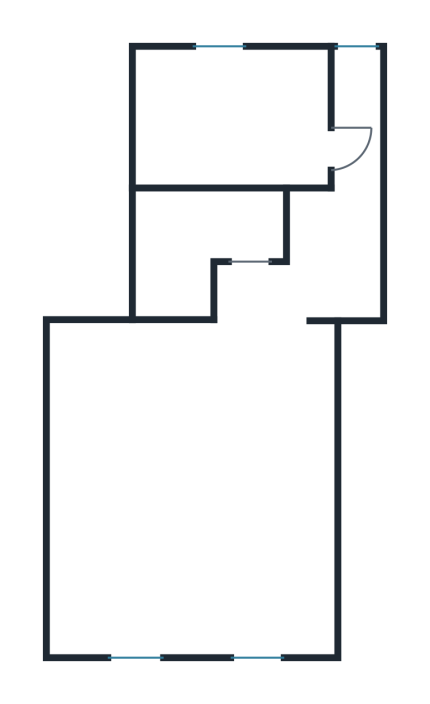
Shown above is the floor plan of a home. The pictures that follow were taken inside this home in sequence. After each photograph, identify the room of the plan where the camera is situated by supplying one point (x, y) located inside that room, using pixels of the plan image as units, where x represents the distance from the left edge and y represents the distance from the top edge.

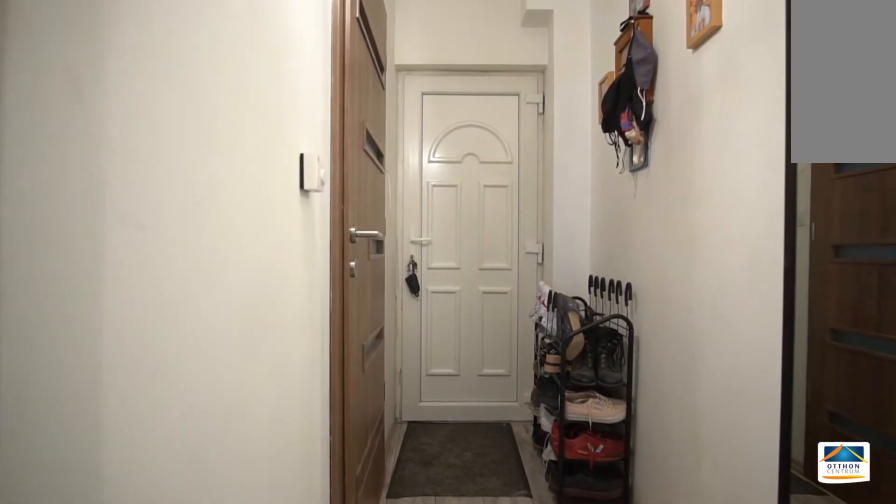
(355, 204)
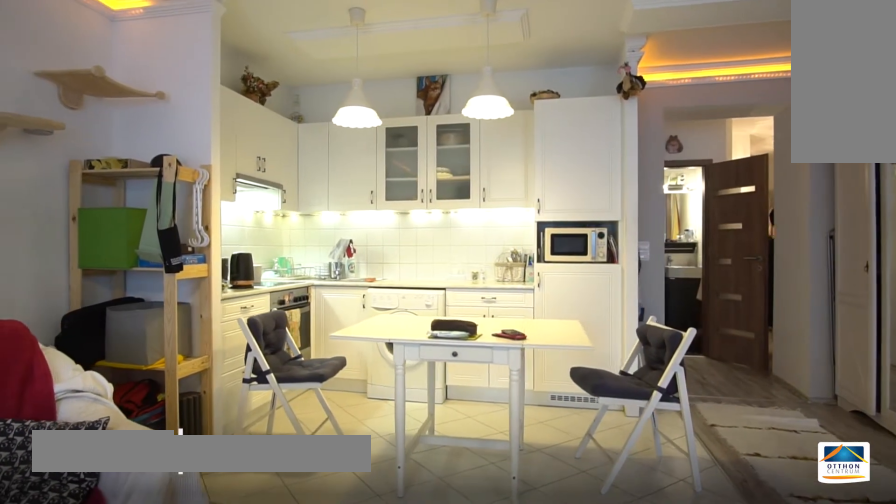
(200, 492)
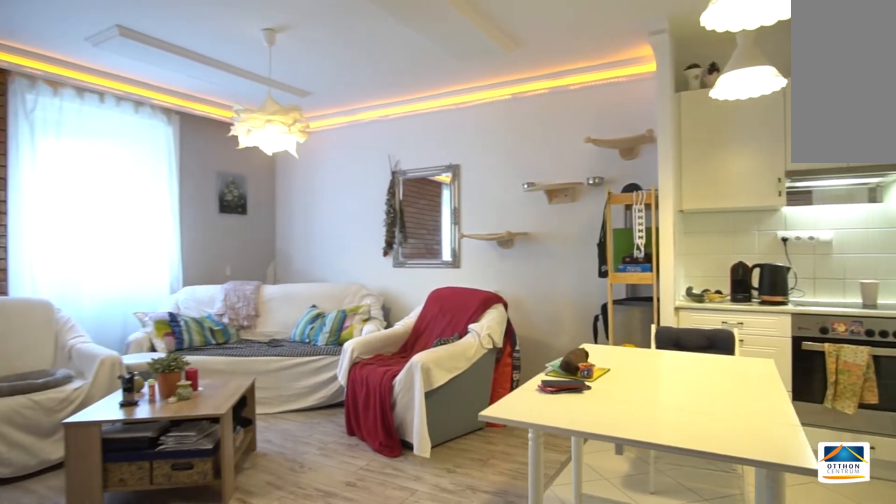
(200, 492)
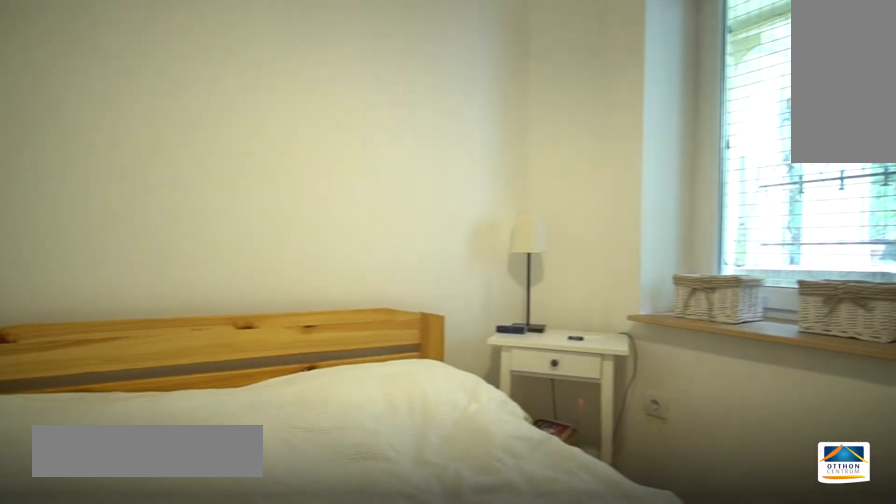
(220, 108)
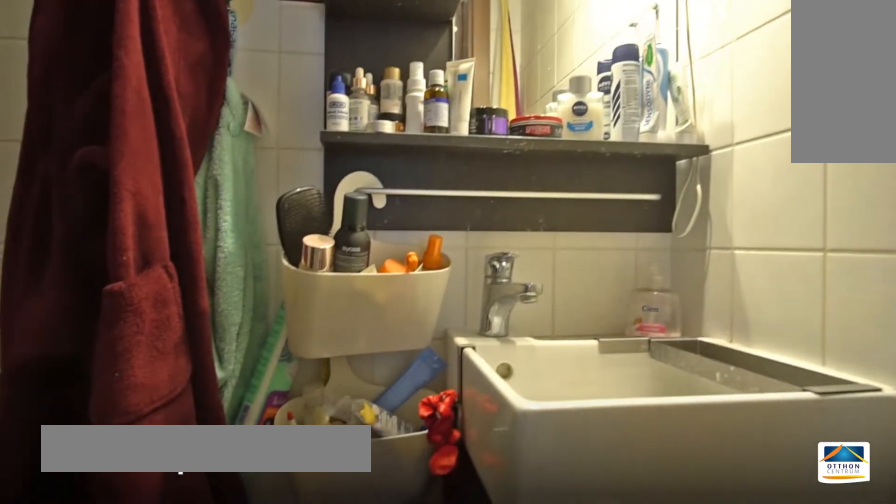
(211, 228)
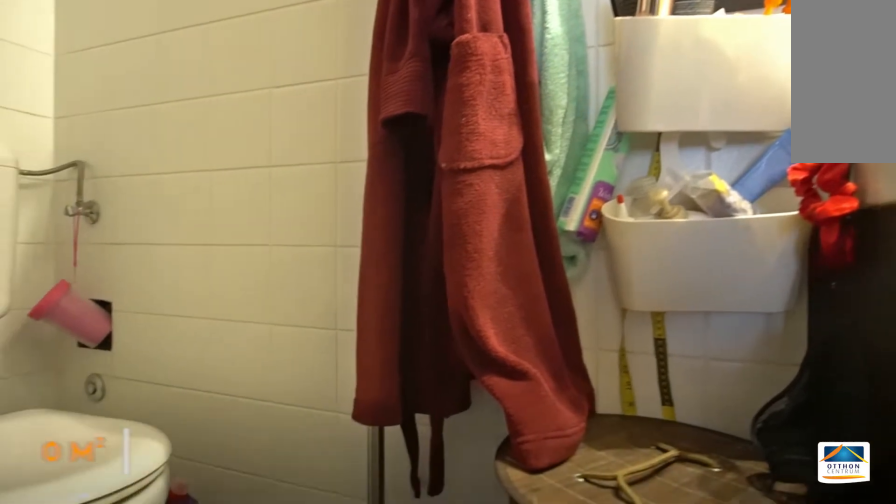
(212, 228)
